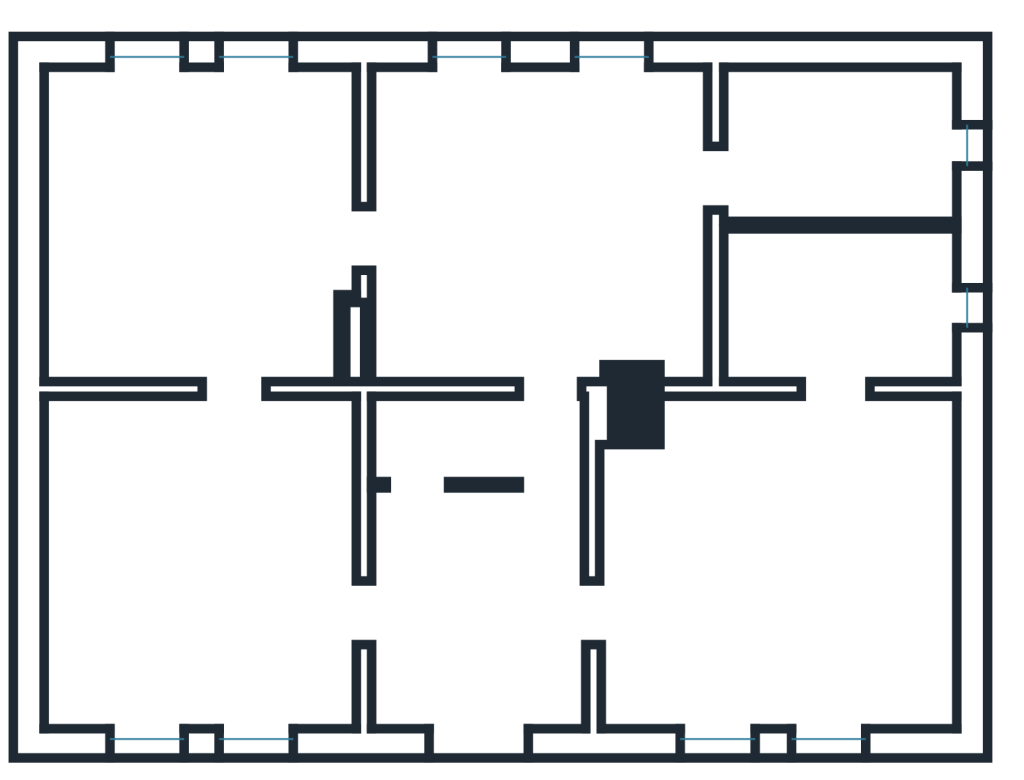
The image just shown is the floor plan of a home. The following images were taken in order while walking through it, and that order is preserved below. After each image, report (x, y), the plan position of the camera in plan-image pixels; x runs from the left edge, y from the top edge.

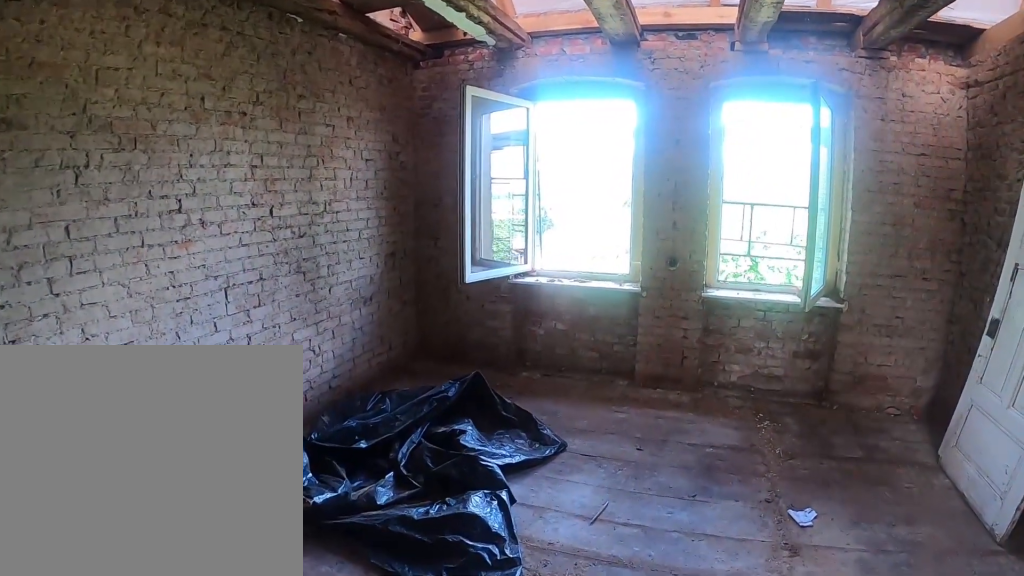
(157, 341)
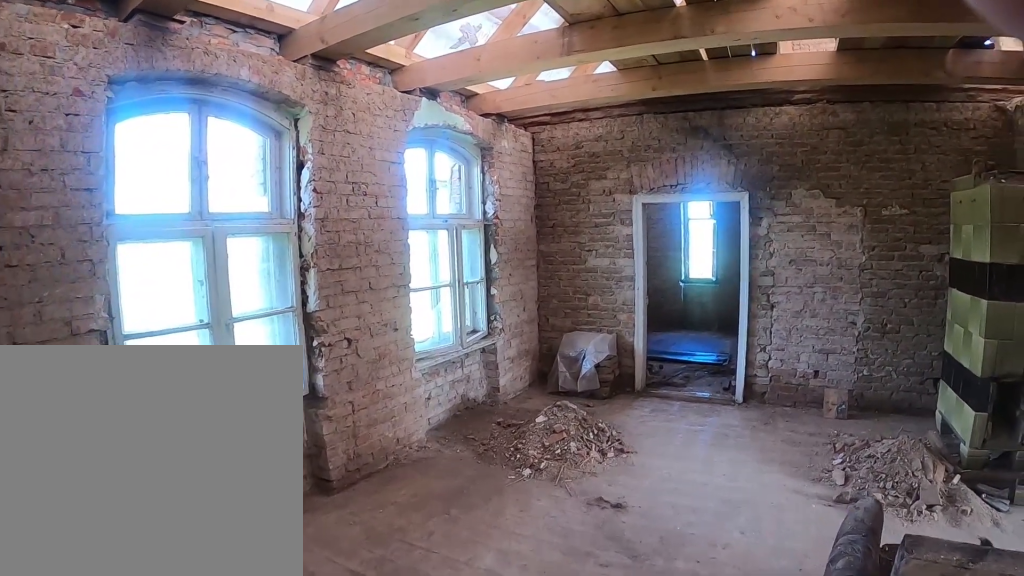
(410, 228)
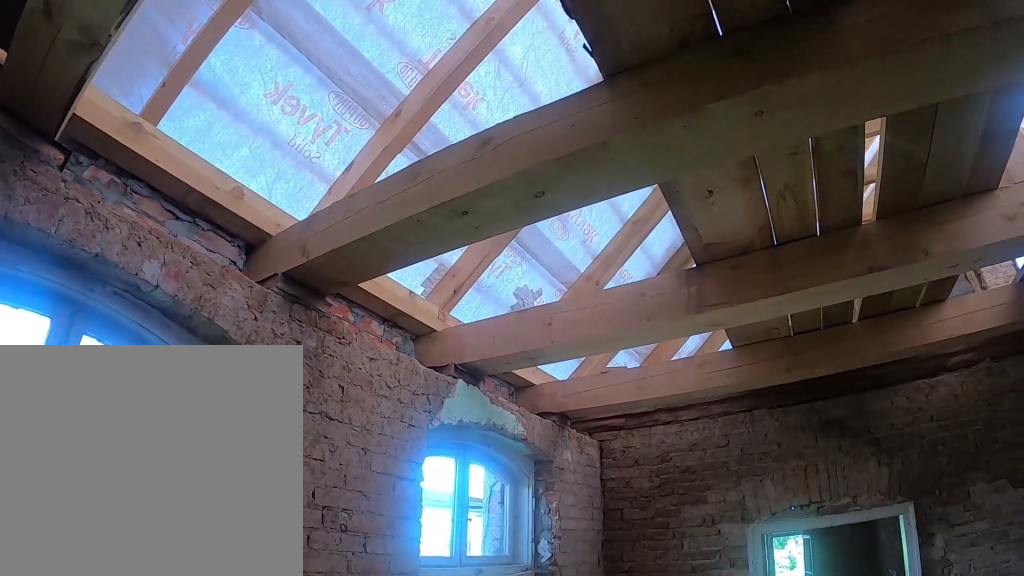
(495, 212)
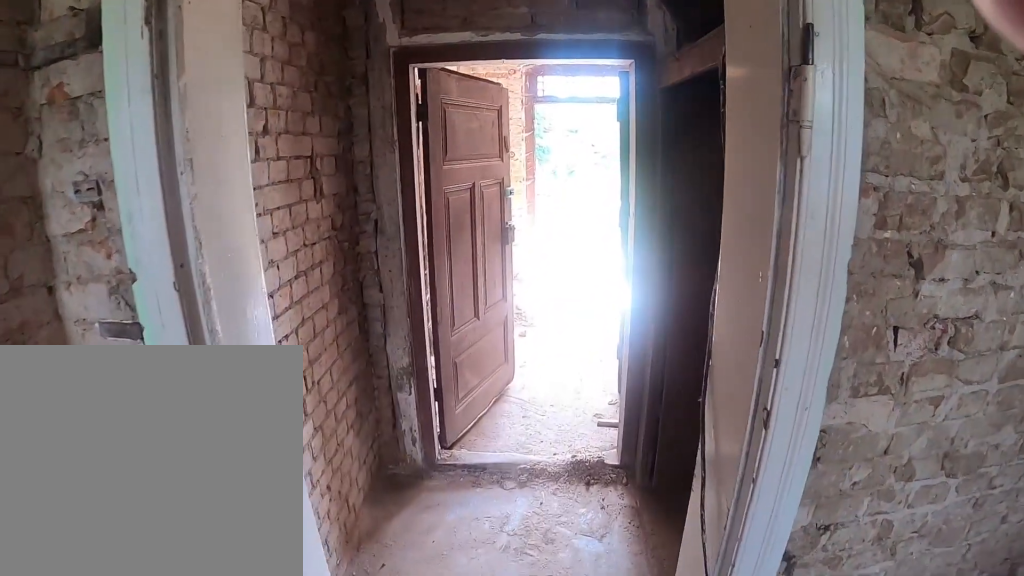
(580, 352)
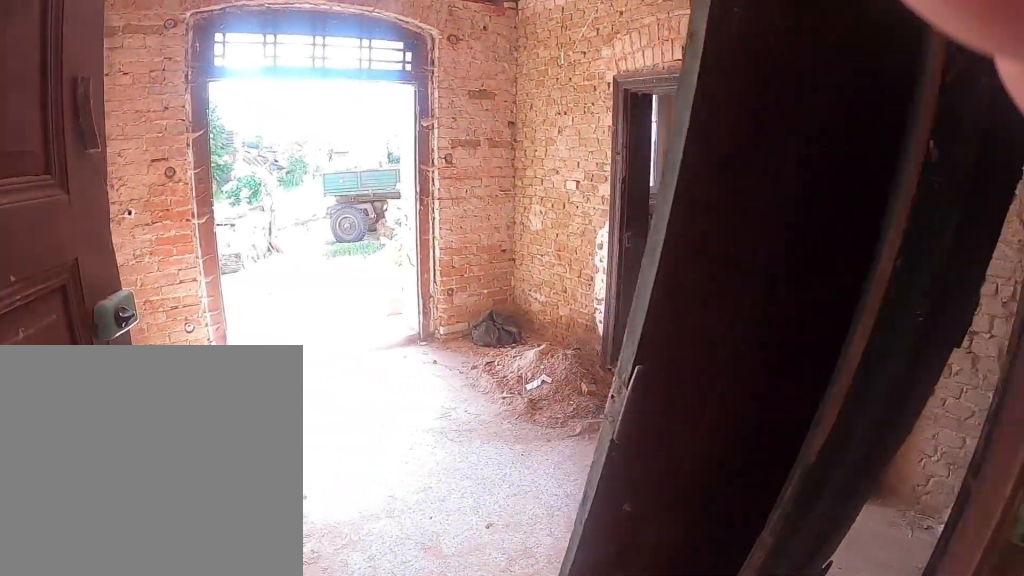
(535, 522)
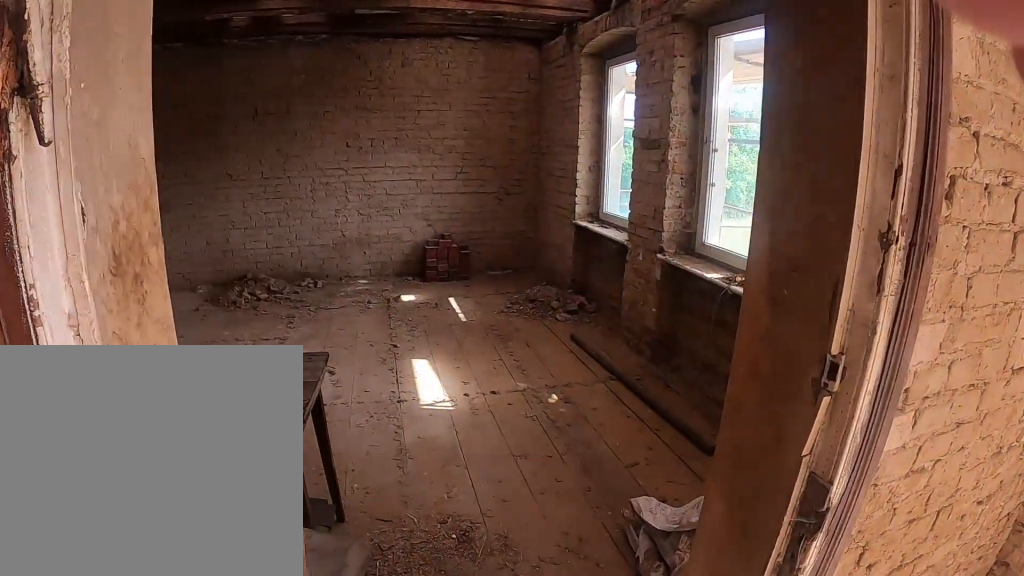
(540, 595)
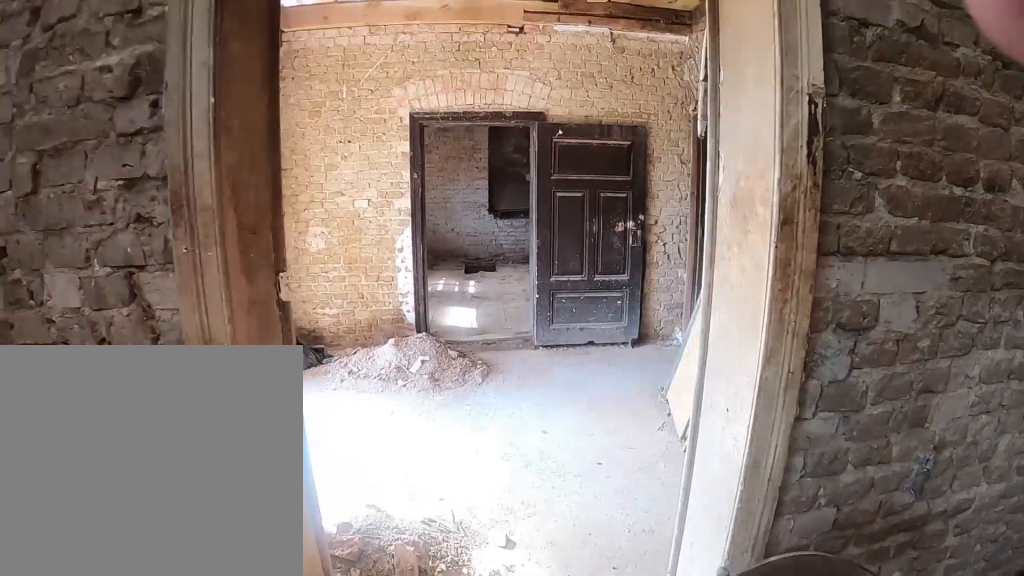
(650, 596)
